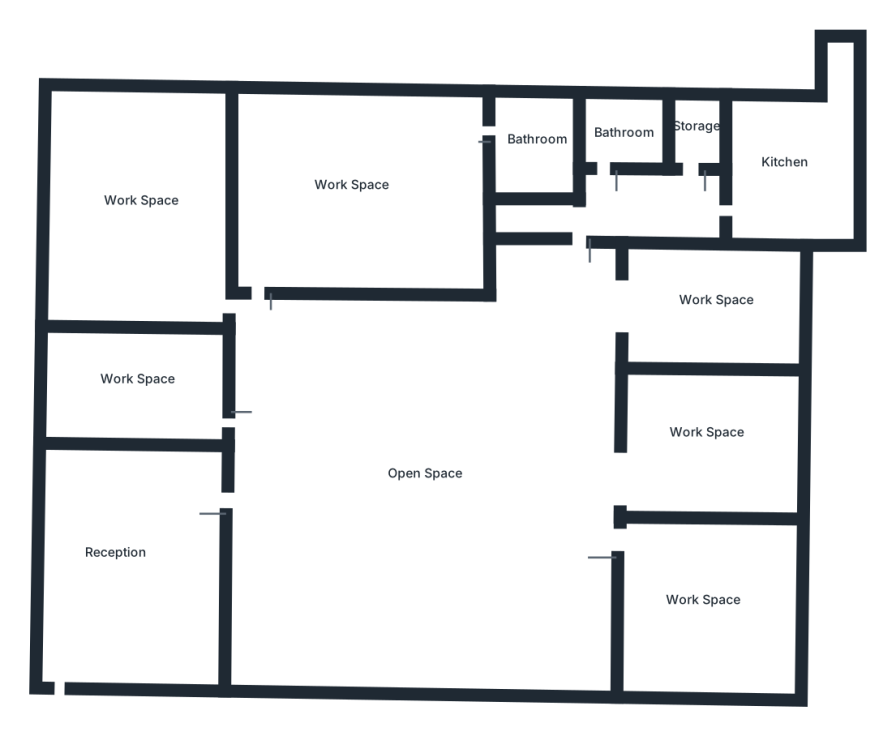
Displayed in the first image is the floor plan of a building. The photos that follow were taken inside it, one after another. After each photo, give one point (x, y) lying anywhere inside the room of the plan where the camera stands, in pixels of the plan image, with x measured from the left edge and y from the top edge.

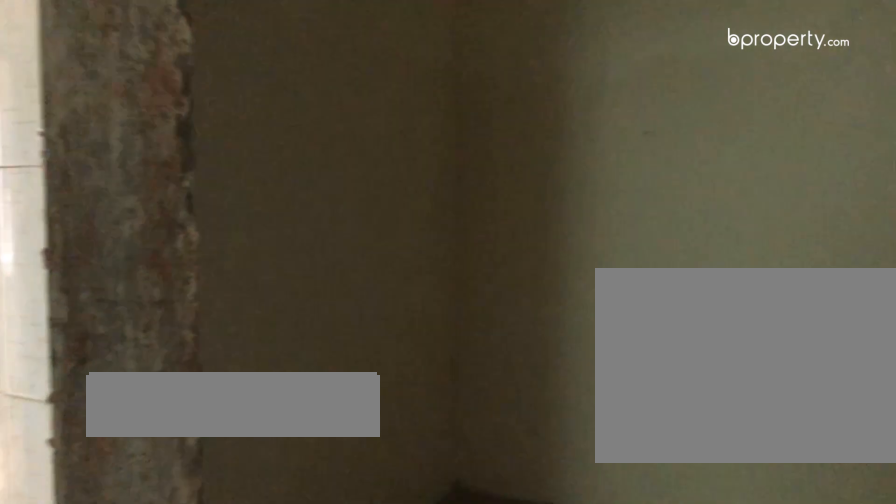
(725, 290)
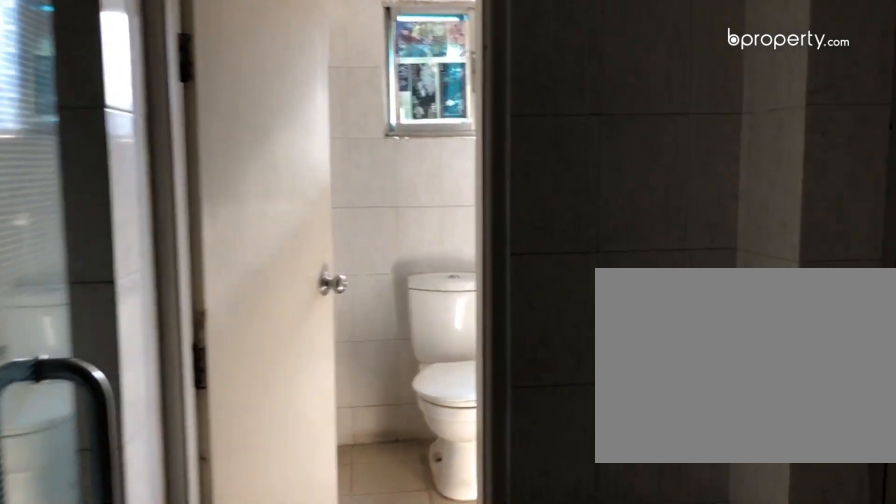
(594, 216)
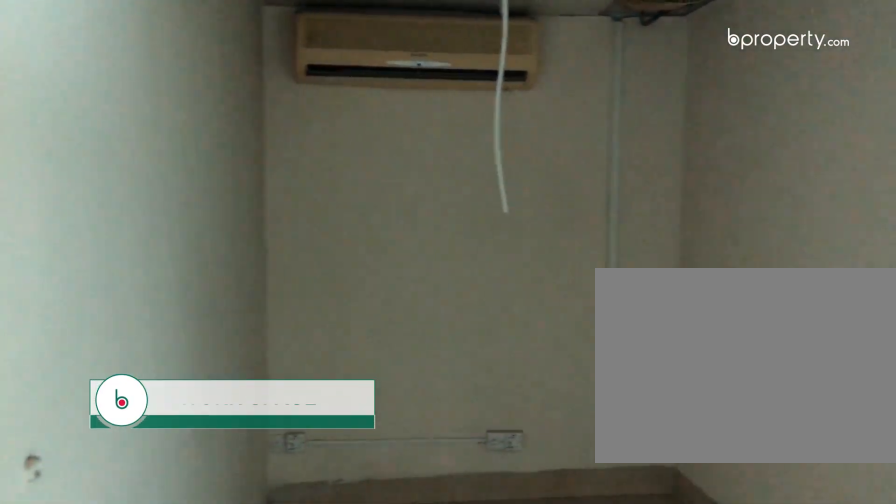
(145, 410)
